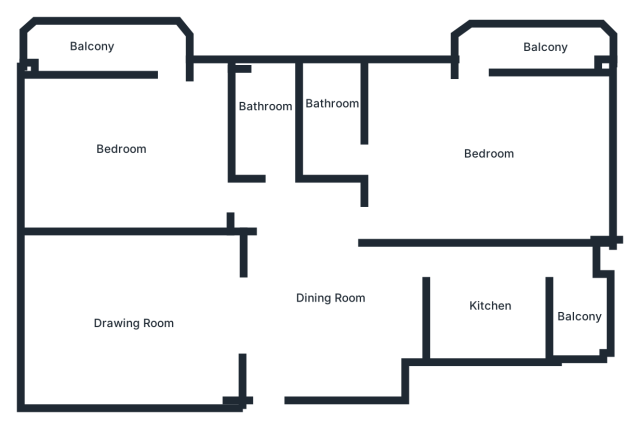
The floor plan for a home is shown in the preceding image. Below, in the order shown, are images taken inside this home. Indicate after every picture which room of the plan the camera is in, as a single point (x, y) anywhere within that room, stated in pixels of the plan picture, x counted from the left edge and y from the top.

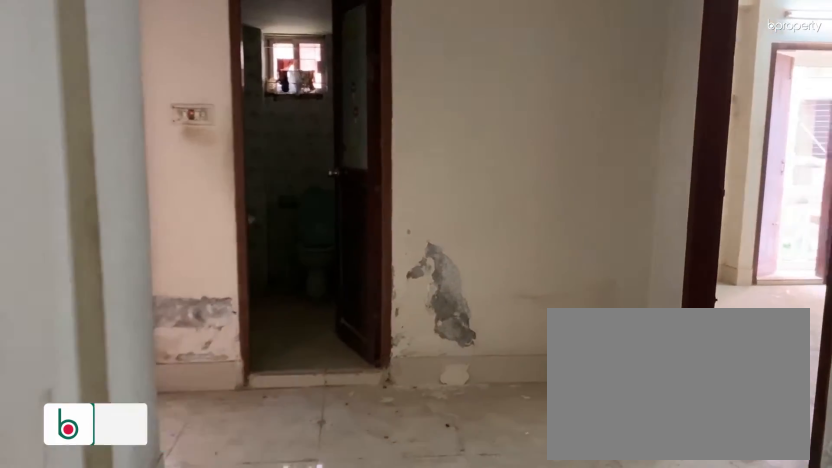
(324, 289)
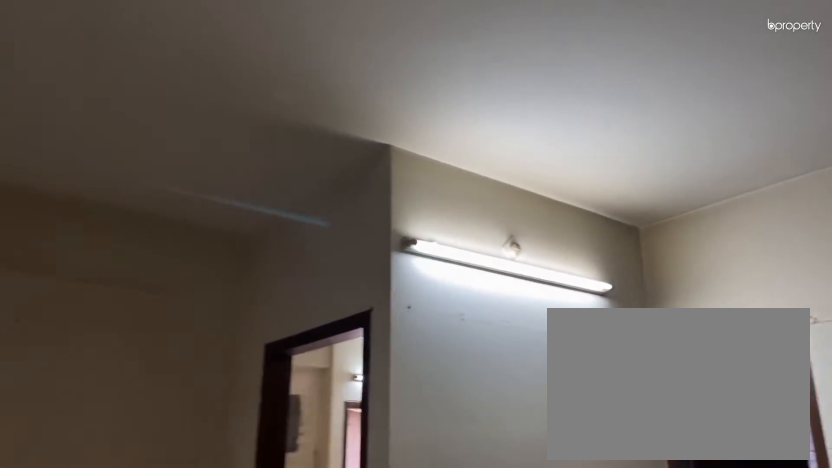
(324, 289)
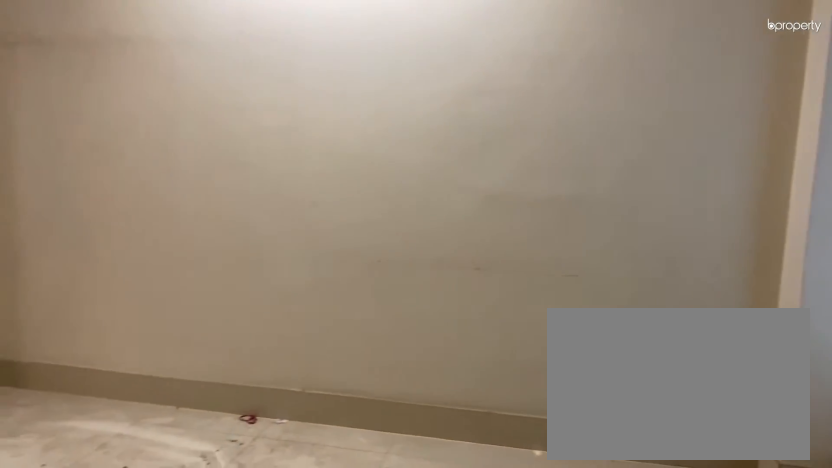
(127, 314)
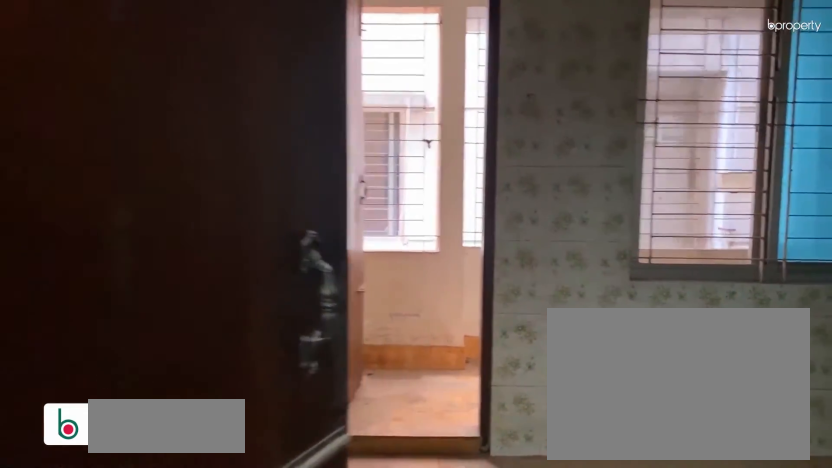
(485, 304)
